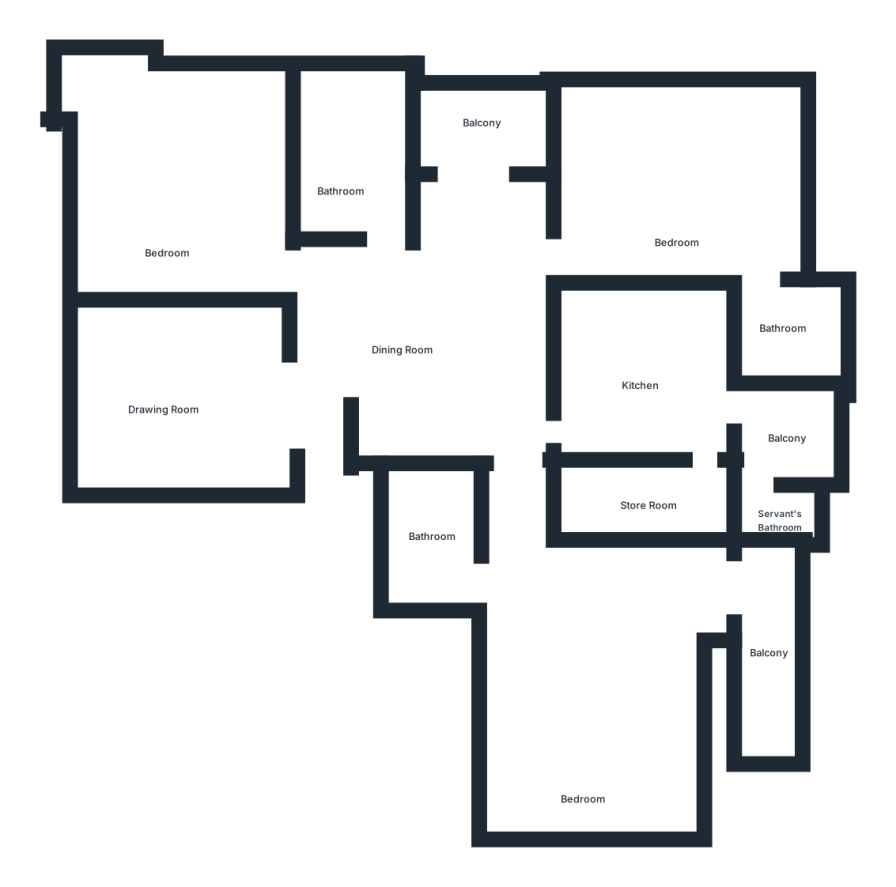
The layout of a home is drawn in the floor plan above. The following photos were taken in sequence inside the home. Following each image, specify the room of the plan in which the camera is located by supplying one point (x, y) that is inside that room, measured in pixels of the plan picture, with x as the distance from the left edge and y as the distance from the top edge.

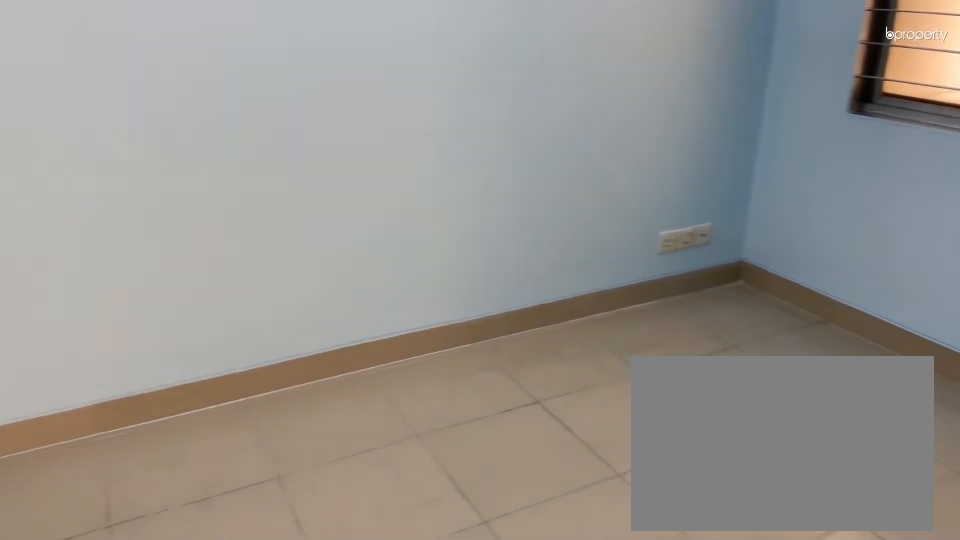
(161, 387)
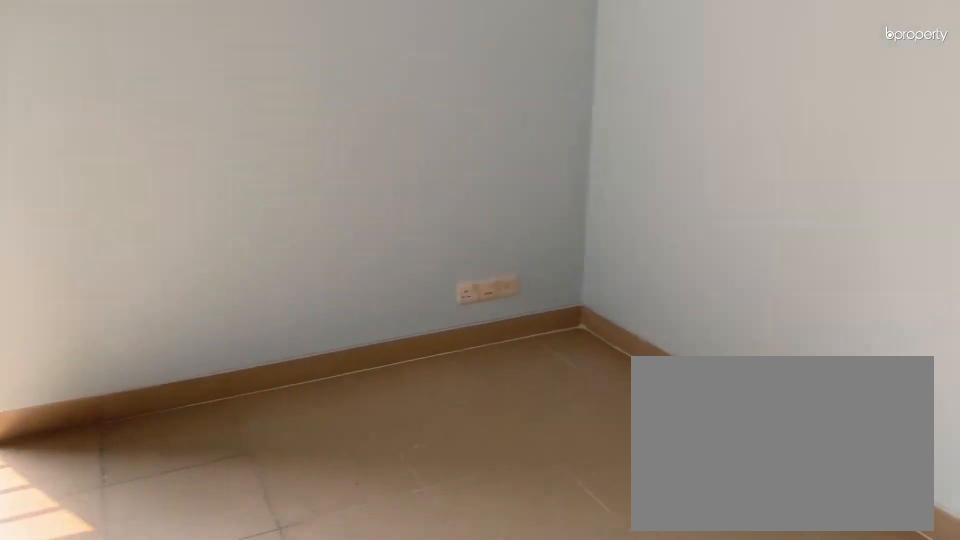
(168, 205)
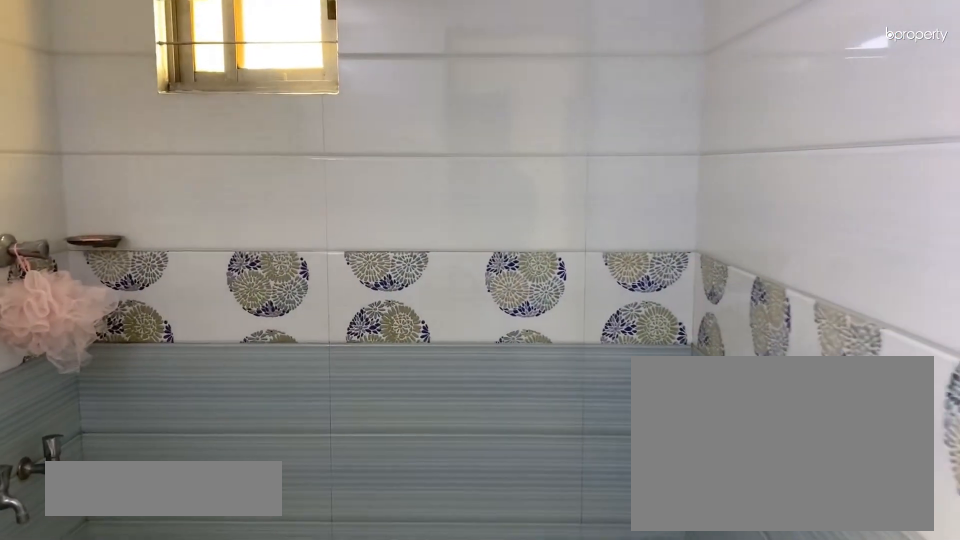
(343, 173)
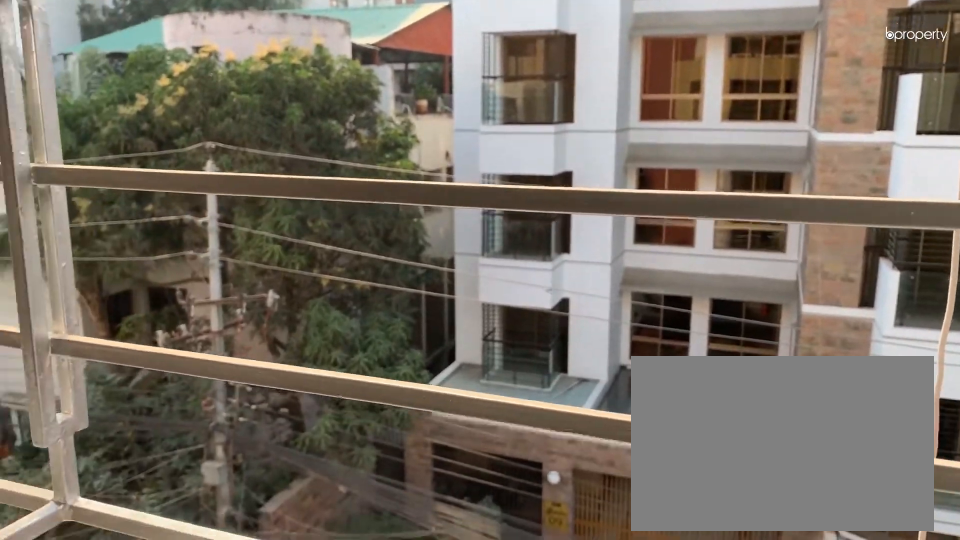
(475, 136)
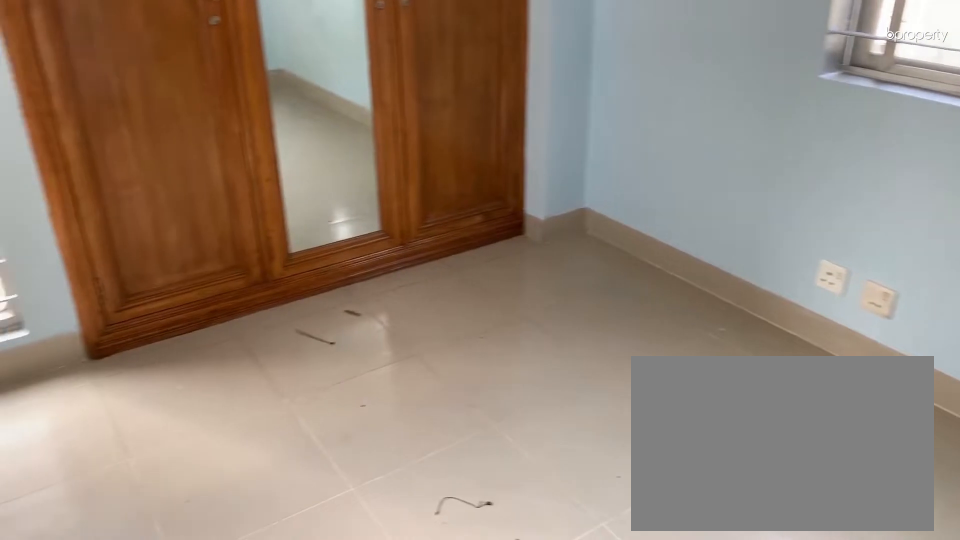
(682, 192)
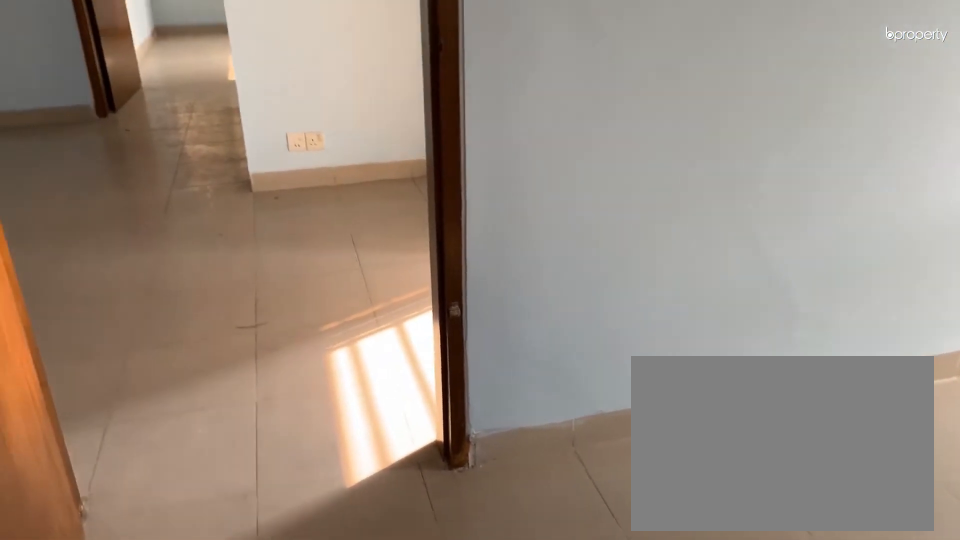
(682, 192)
